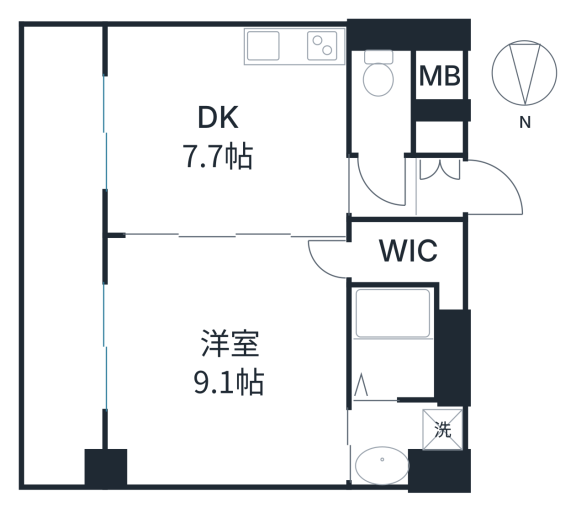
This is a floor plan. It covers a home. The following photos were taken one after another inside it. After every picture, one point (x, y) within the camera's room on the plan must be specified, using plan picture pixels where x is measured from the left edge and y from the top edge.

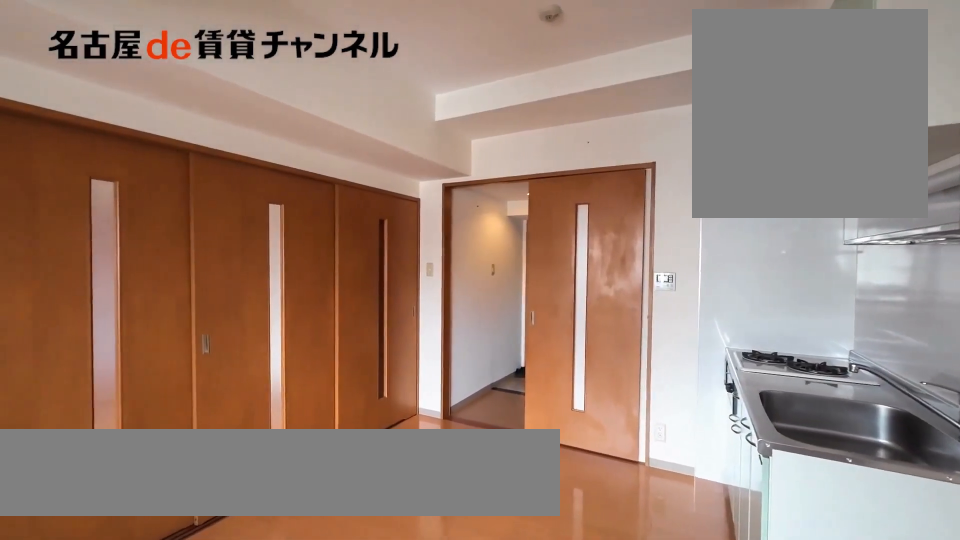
(226, 129)
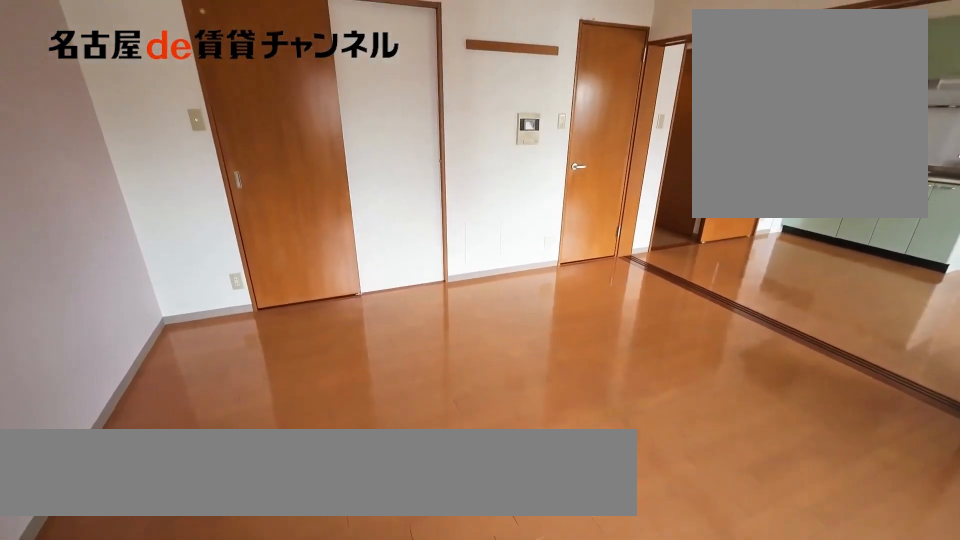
(224, 362)
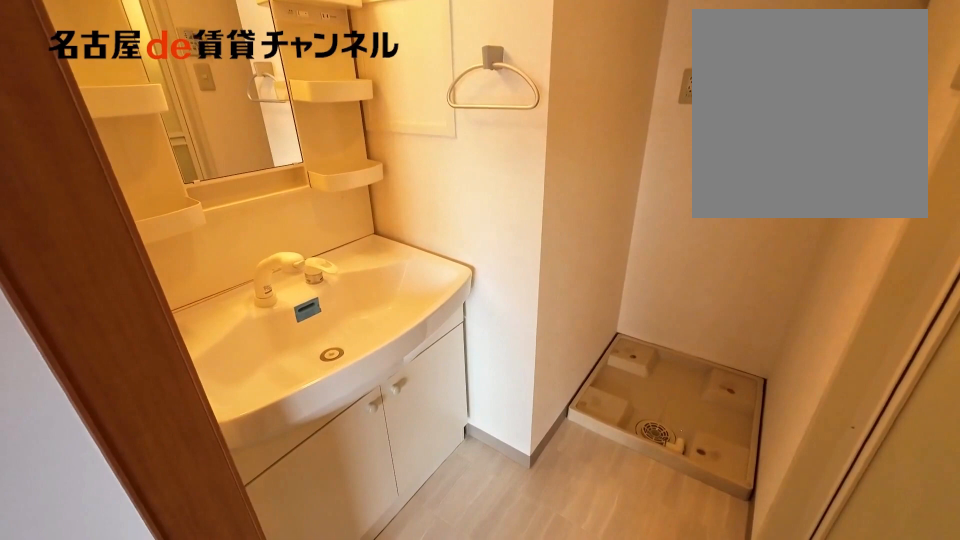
(403, 438)
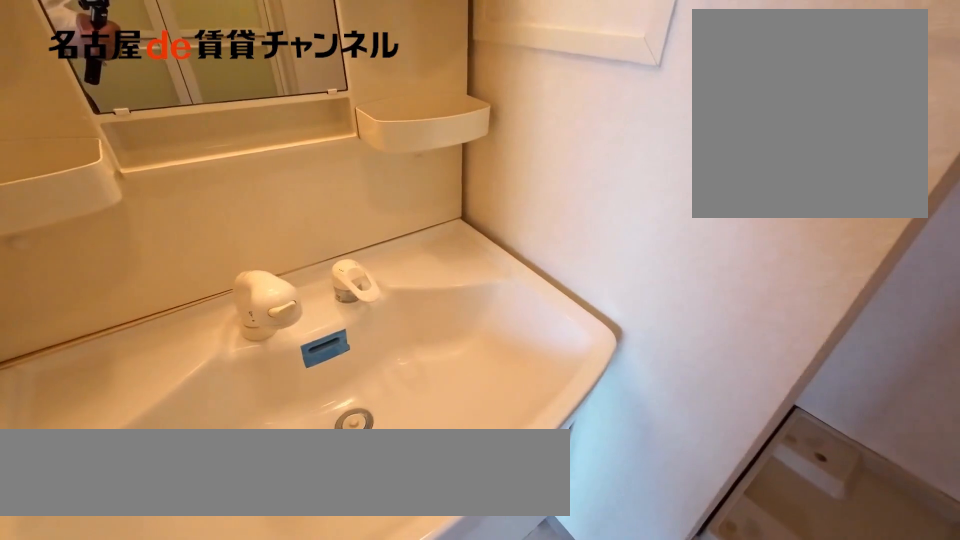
(403, 438)
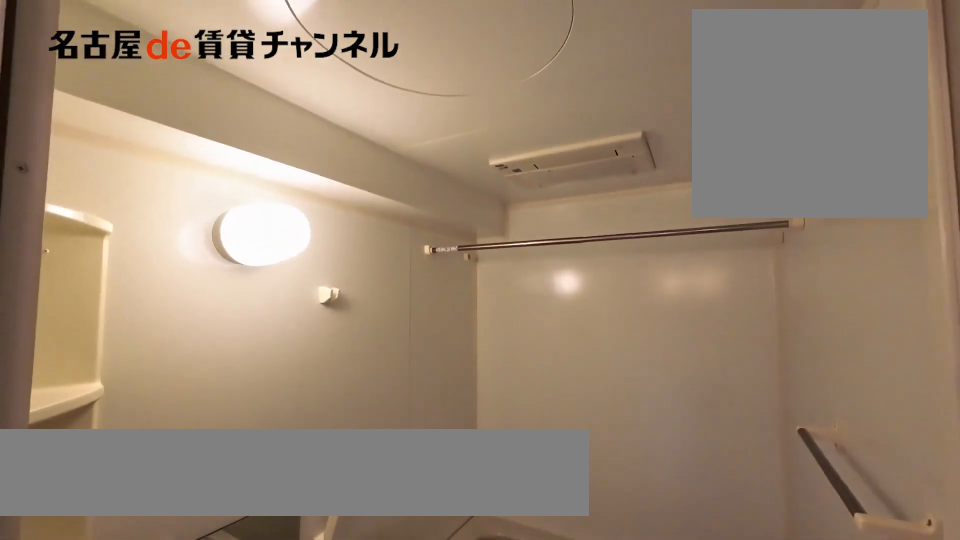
(394, 342)
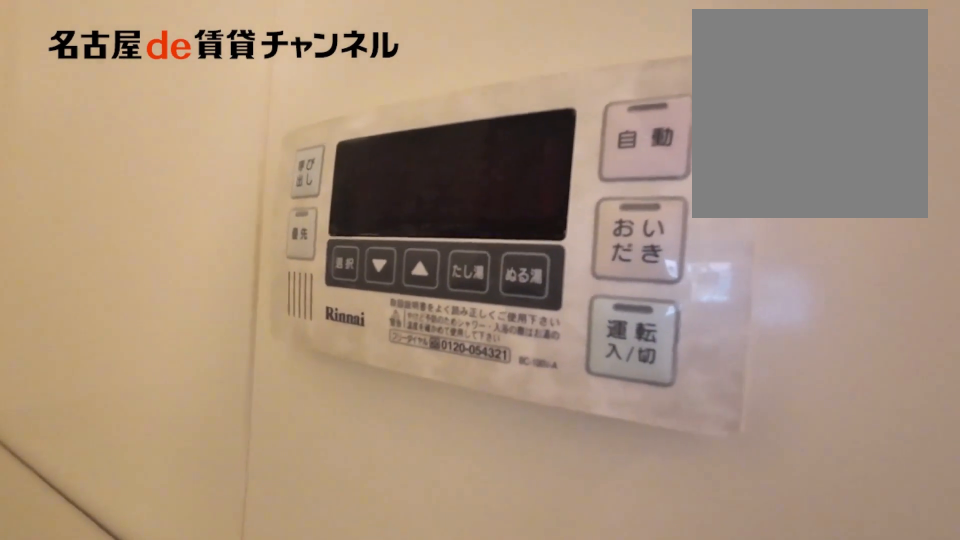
(394, 342)
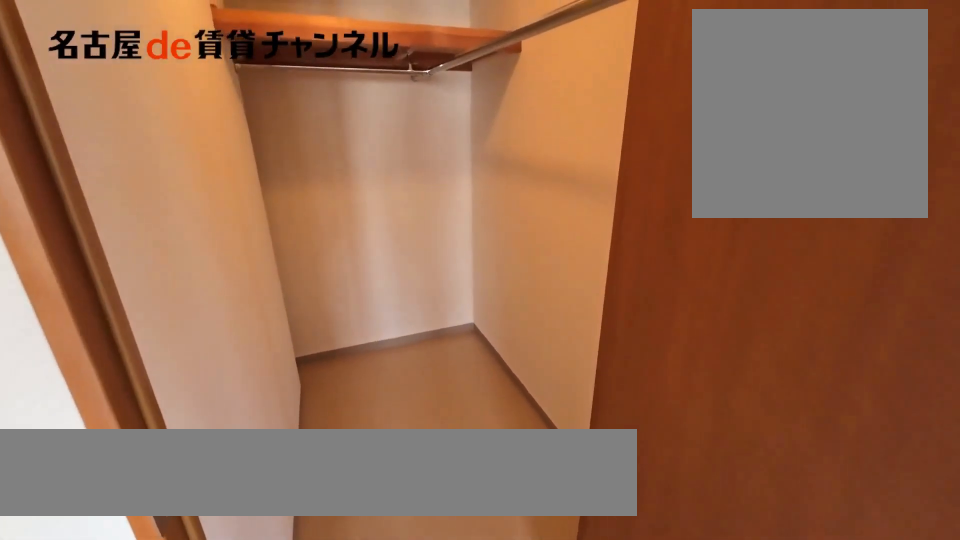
(414, 256)
